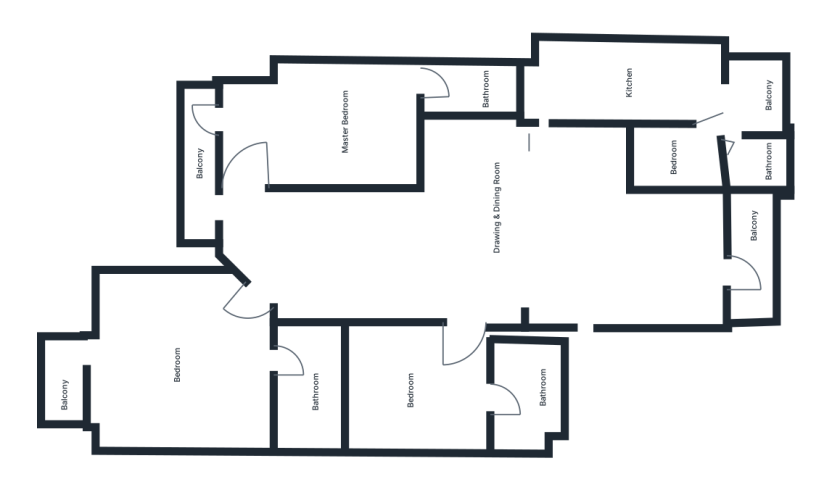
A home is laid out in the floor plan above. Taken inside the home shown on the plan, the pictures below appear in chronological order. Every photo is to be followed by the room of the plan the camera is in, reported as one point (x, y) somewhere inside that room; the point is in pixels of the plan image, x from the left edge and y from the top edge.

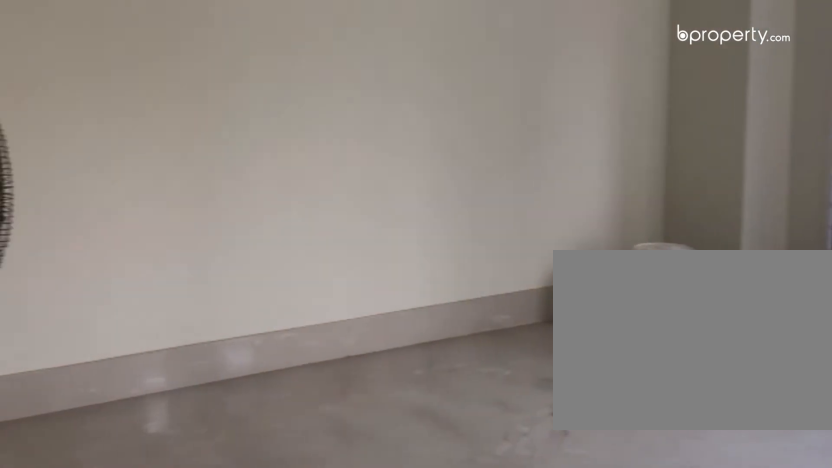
(195, 366)
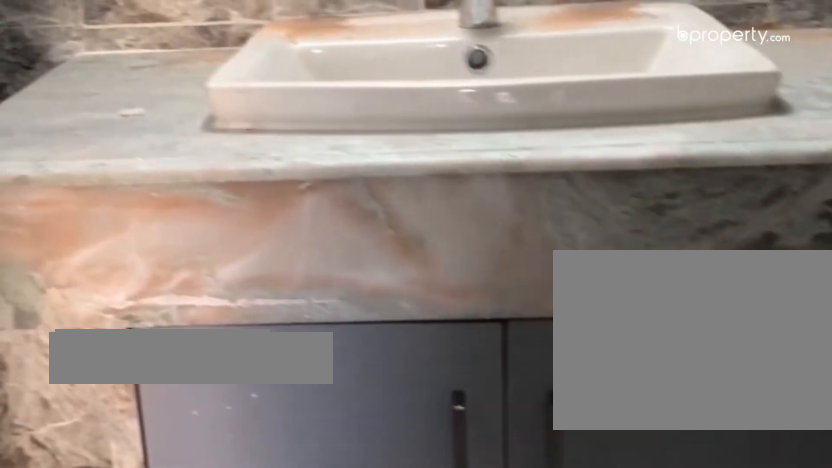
(305, 375)
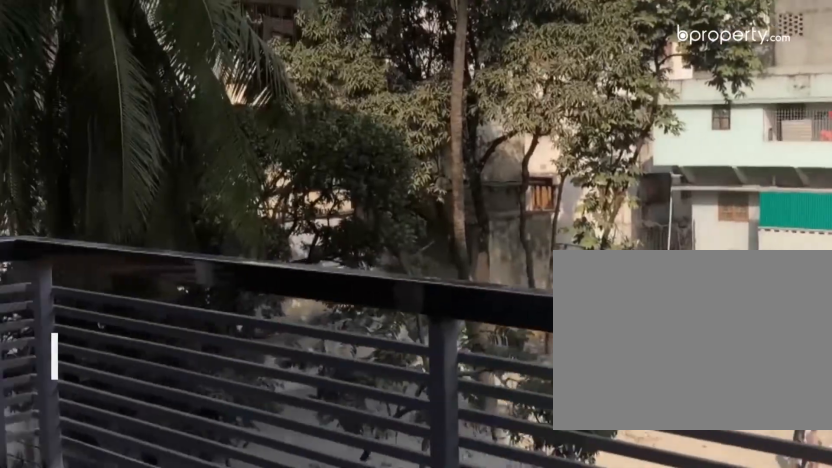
(62, 392)
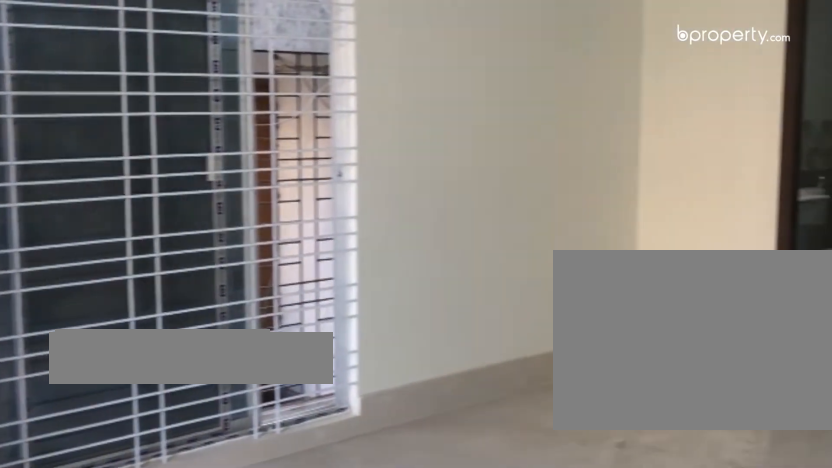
(334, 108)
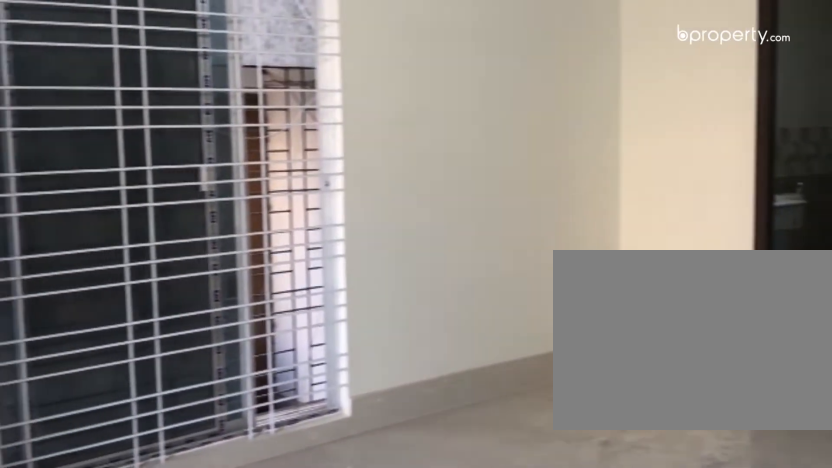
(334, 108)
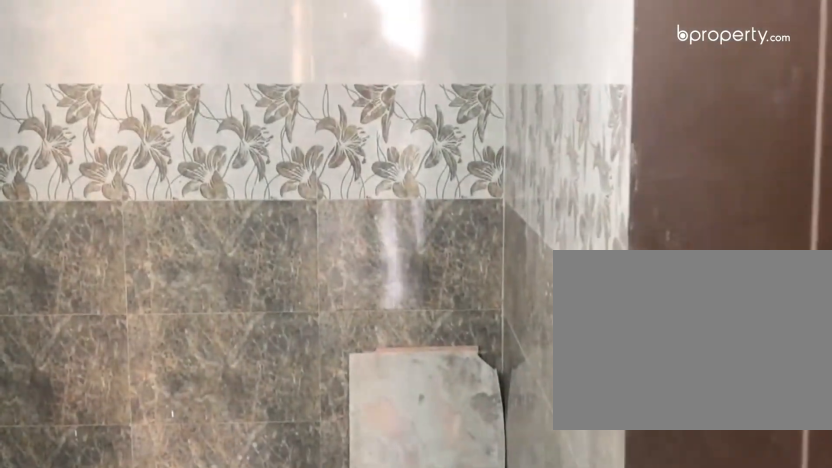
(479, 91)
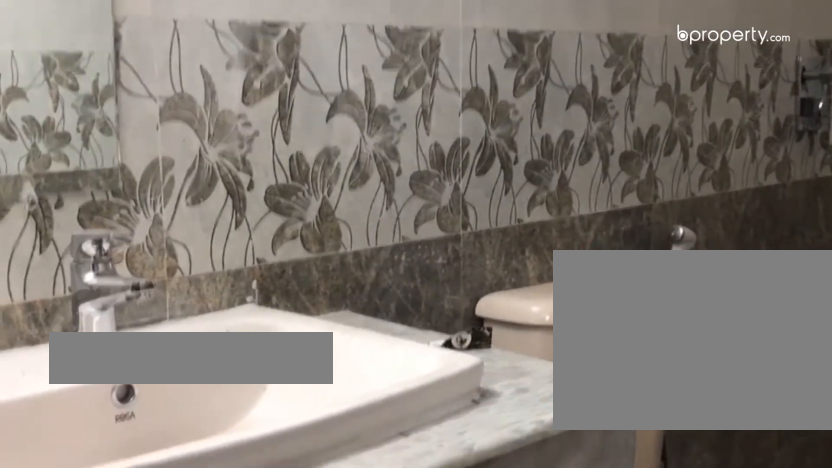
(479, 91)
